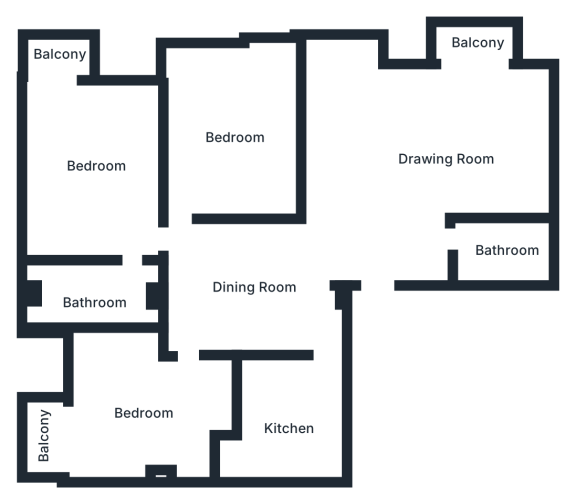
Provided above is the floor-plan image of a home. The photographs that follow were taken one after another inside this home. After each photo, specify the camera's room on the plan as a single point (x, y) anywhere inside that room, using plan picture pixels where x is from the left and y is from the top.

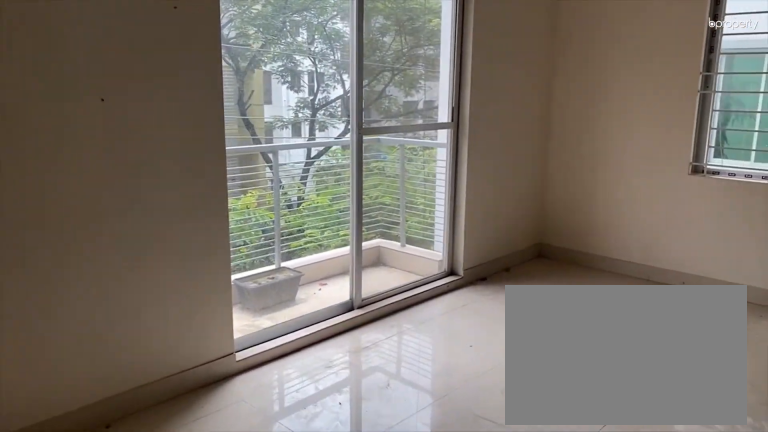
(443, 155)
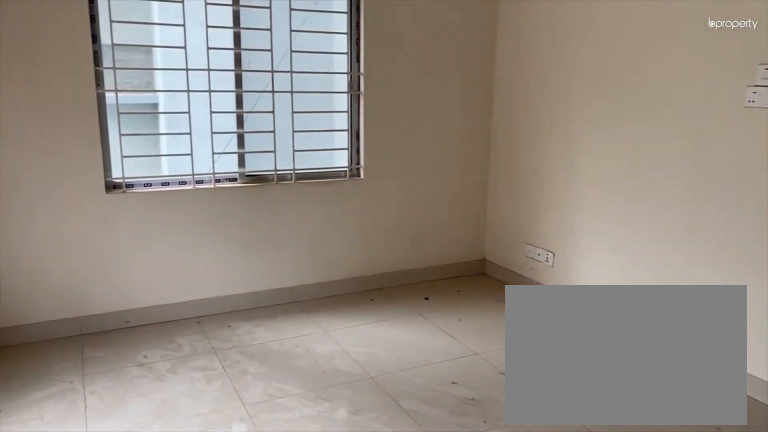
(443, 155)
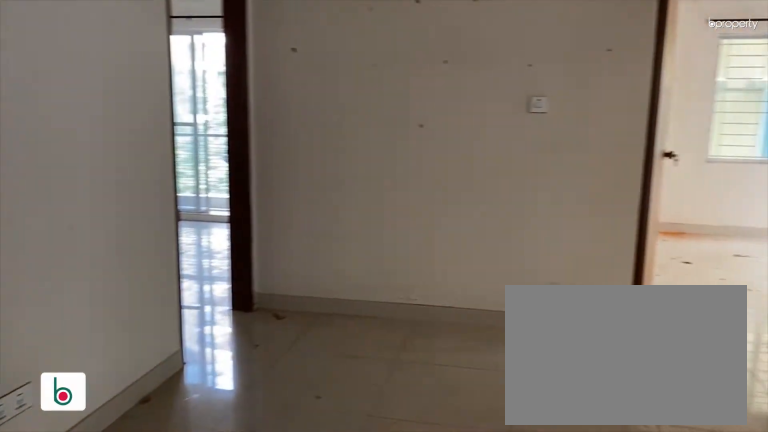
(257, 285)
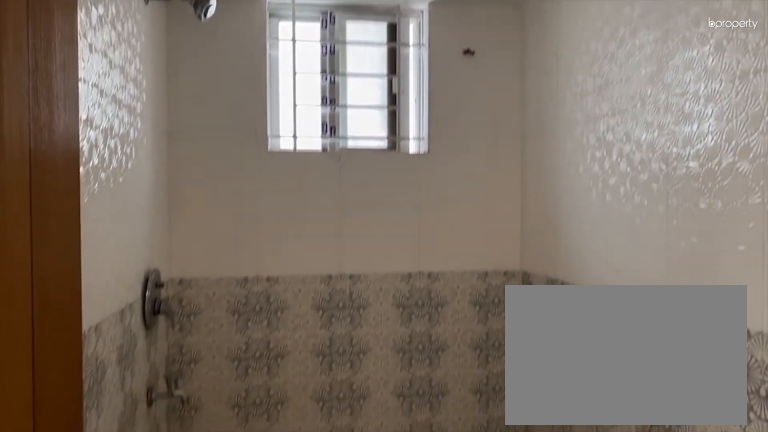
(504, 239)
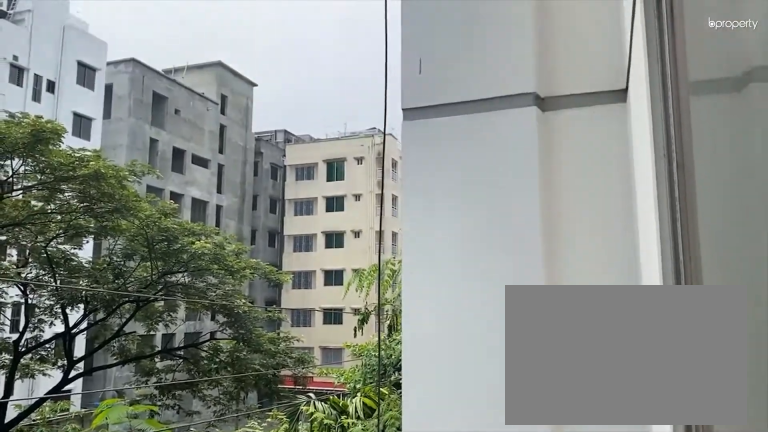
(473, 43)
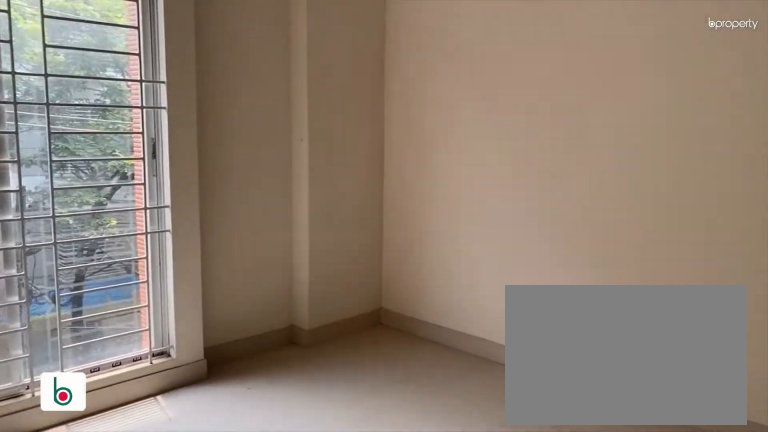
(238, 138)
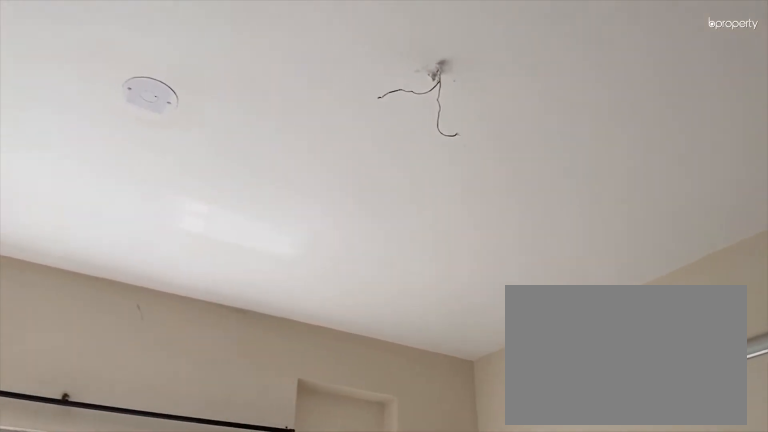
(238, 138)
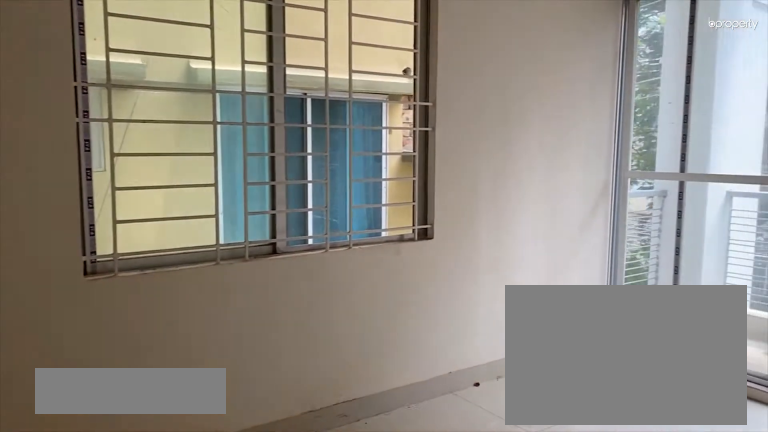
(101, 168)
